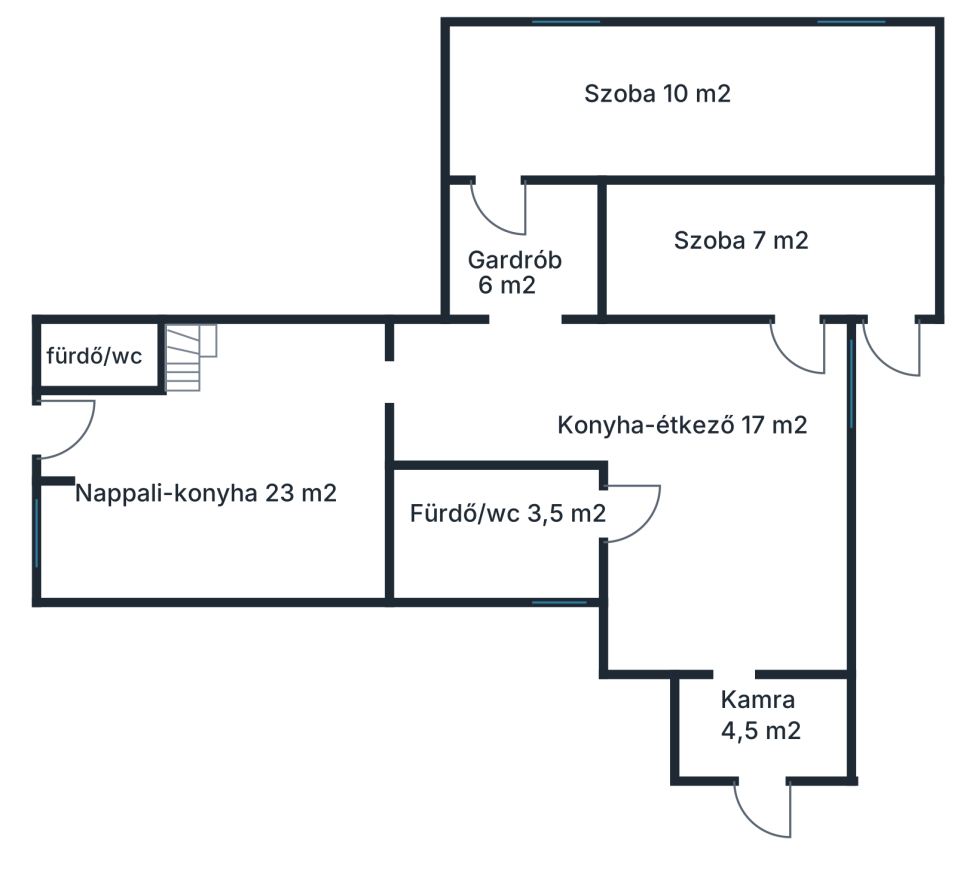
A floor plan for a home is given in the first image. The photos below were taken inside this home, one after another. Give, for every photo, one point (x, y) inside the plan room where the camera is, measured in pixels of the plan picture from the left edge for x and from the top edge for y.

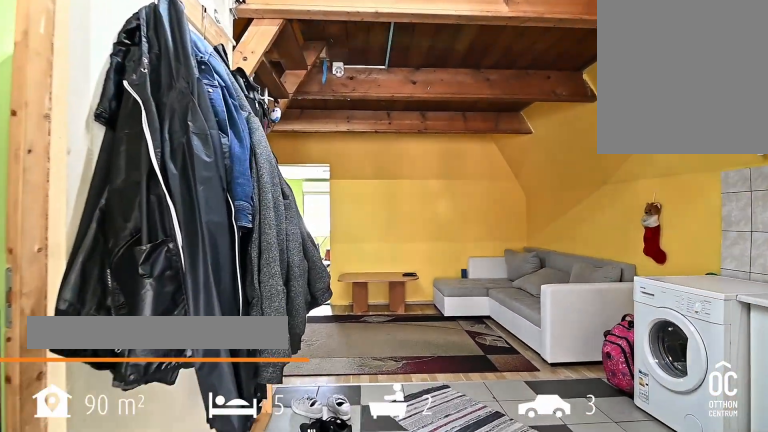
(217, 479)
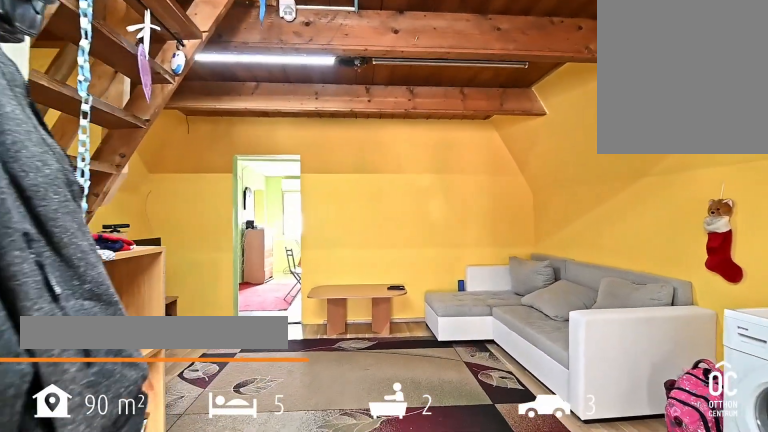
(216, 478)
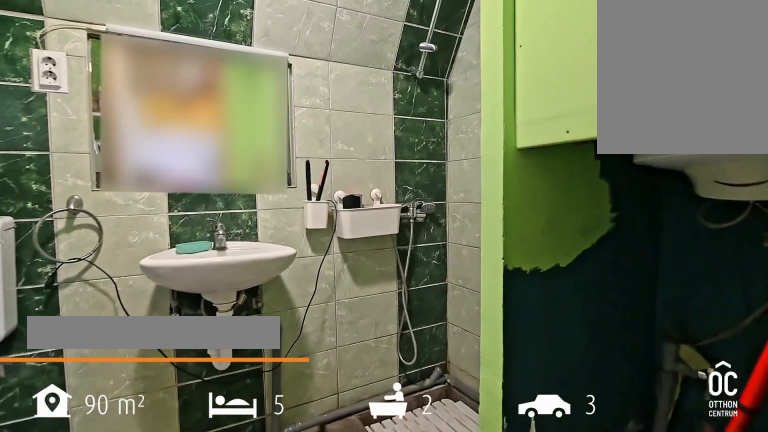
(91, 360)
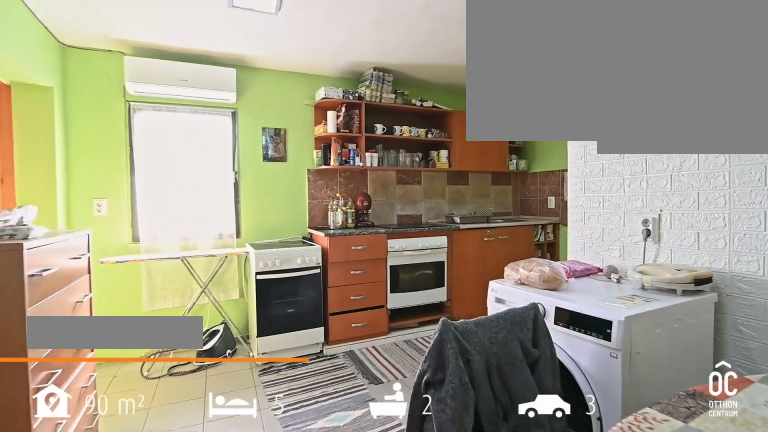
(726, 495)
